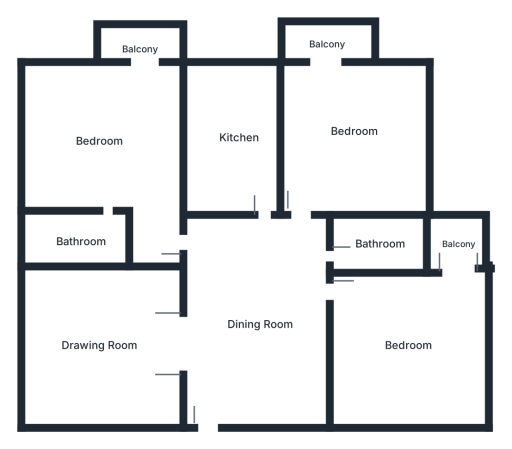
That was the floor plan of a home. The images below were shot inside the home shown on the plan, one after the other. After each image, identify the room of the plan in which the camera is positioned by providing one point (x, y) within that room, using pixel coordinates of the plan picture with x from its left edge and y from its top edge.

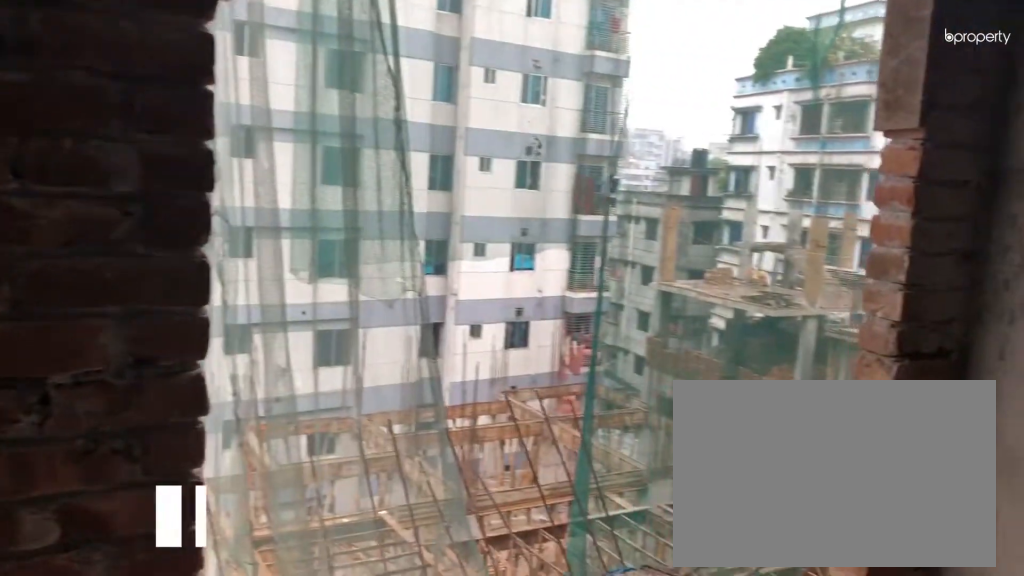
(102, 142)
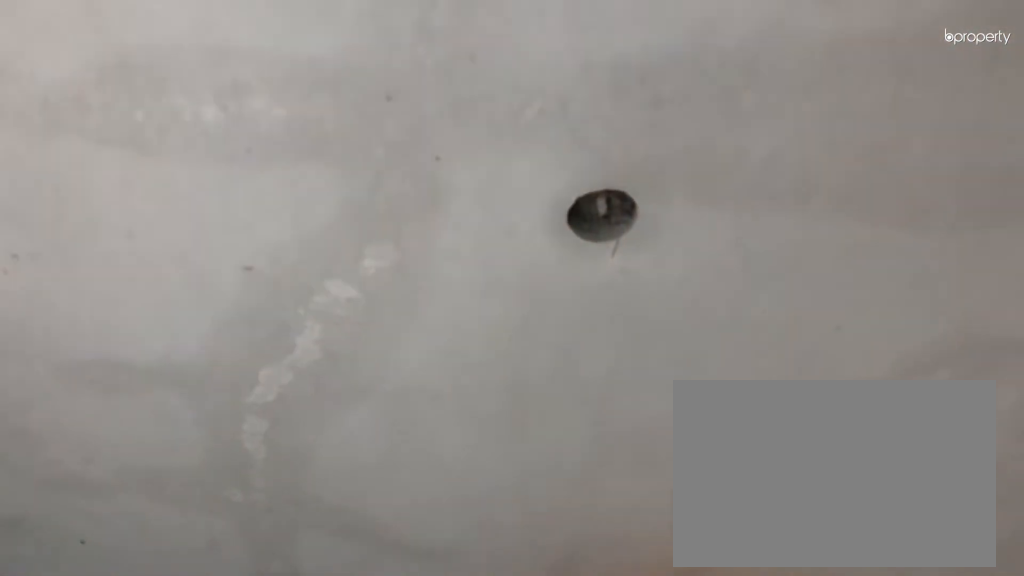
(101, 141)
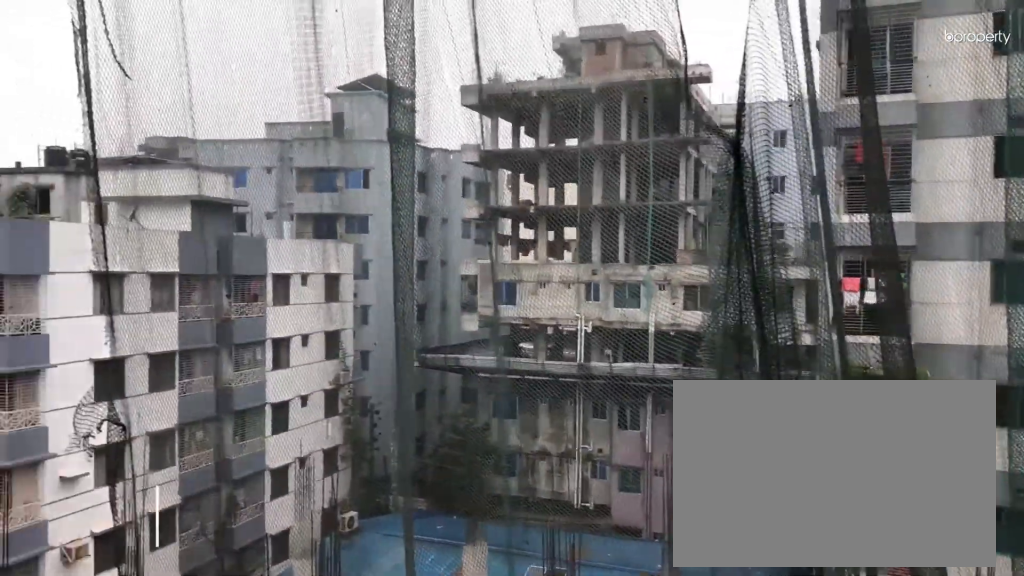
(139, 41)
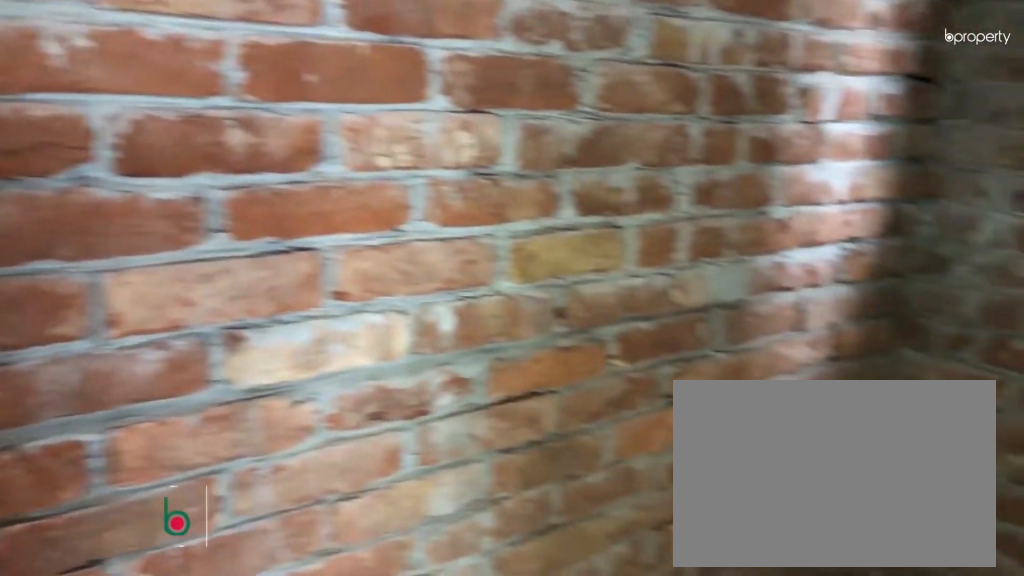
(85, 239)
